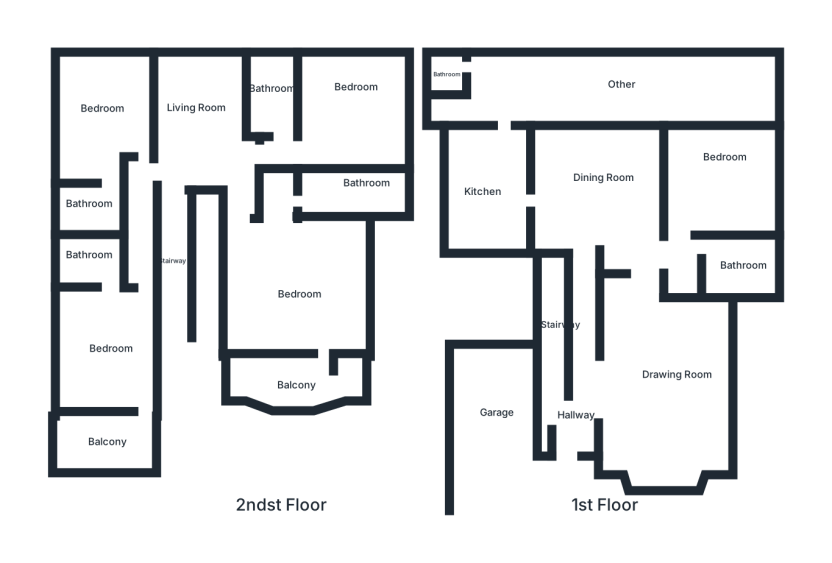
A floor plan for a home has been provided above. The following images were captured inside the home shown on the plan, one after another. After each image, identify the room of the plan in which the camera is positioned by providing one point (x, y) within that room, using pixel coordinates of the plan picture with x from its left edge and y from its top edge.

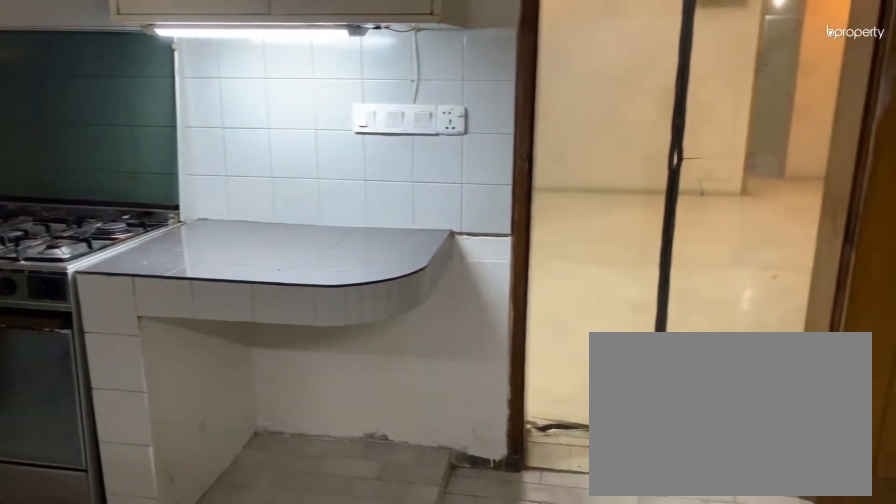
(469, 190)
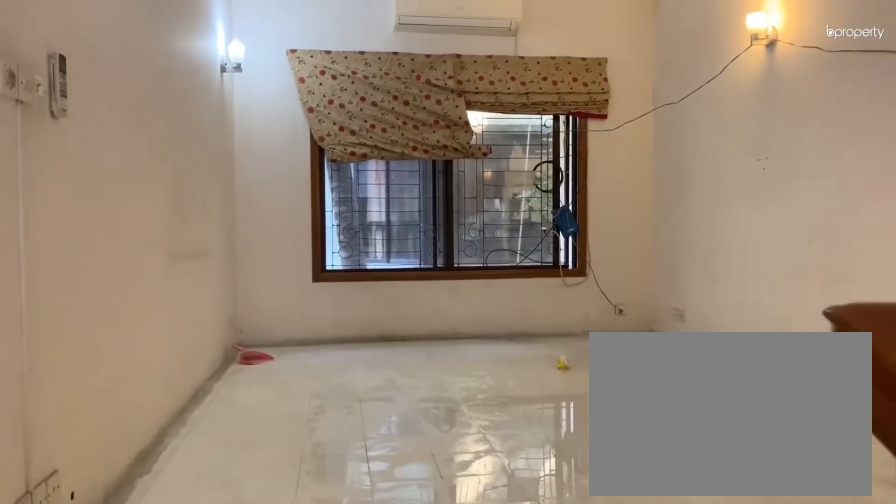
(197, 108)
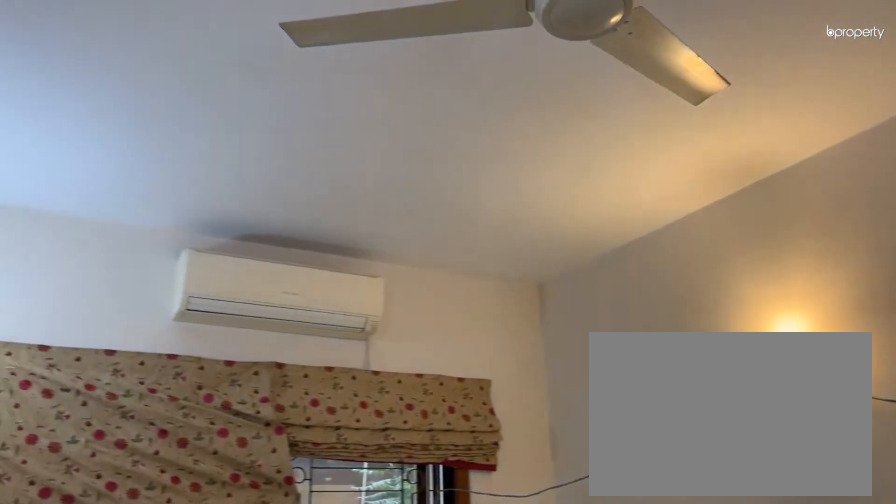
(197, 108)
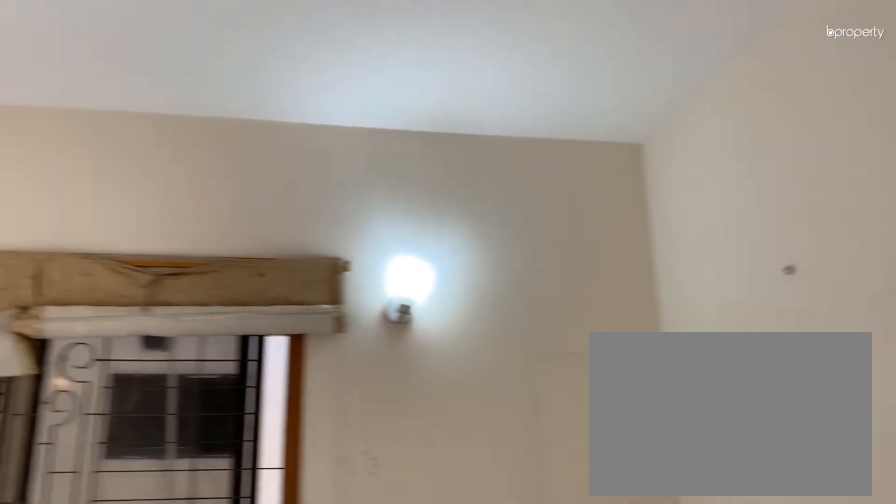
(105, 354)
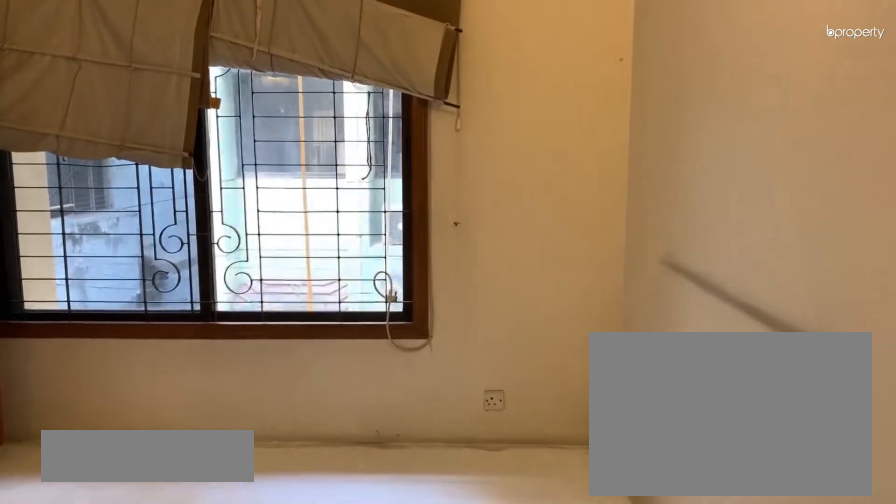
(129, 133)
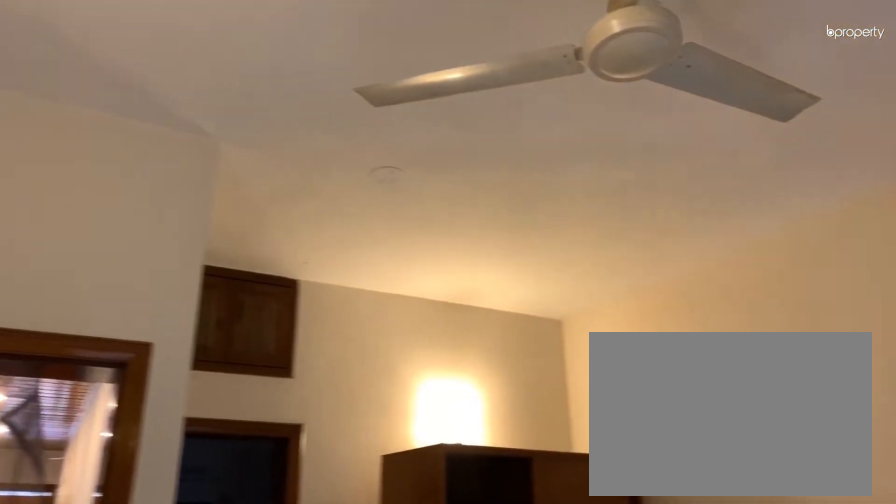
(101, 109)
